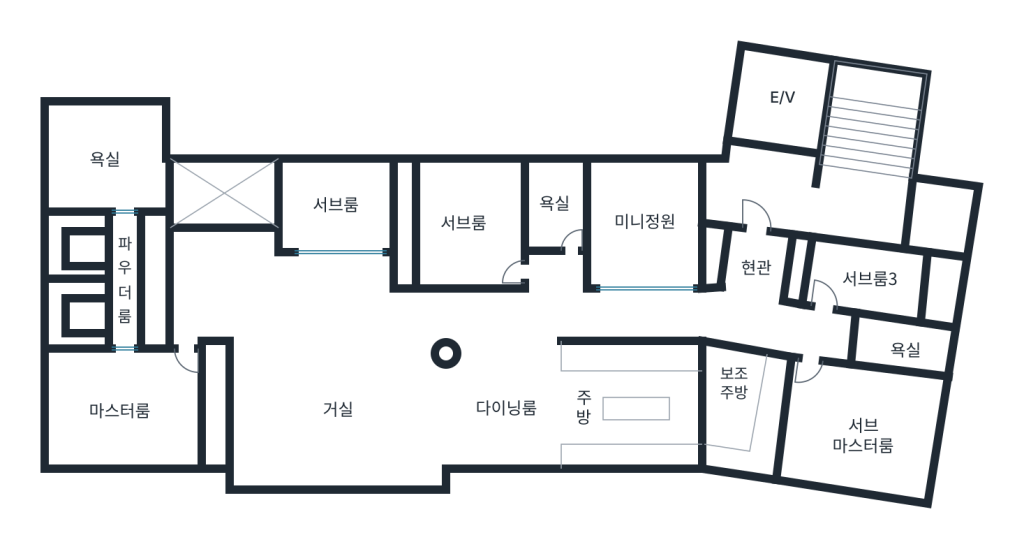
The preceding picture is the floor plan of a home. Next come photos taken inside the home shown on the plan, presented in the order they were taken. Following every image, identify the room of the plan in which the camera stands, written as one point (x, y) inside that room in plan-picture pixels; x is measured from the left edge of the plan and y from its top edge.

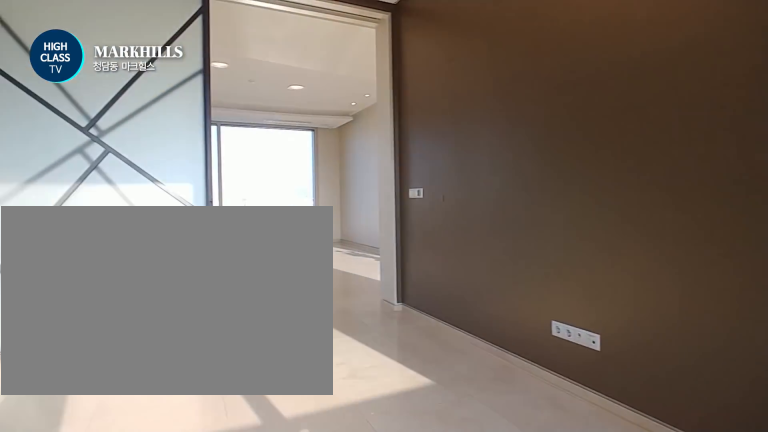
(335, 206)
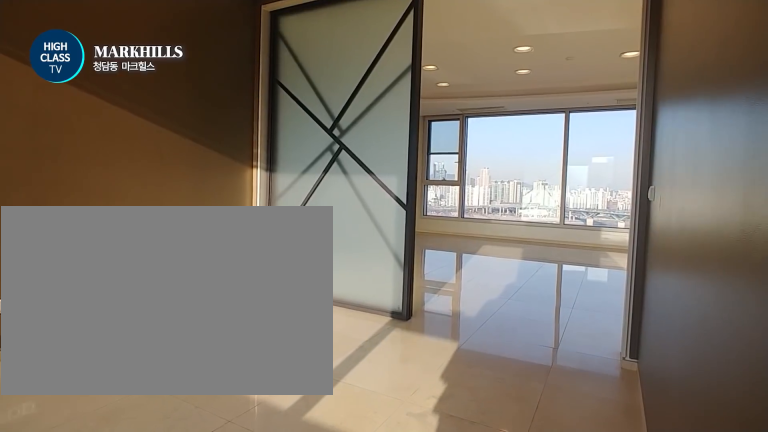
(335, 206)
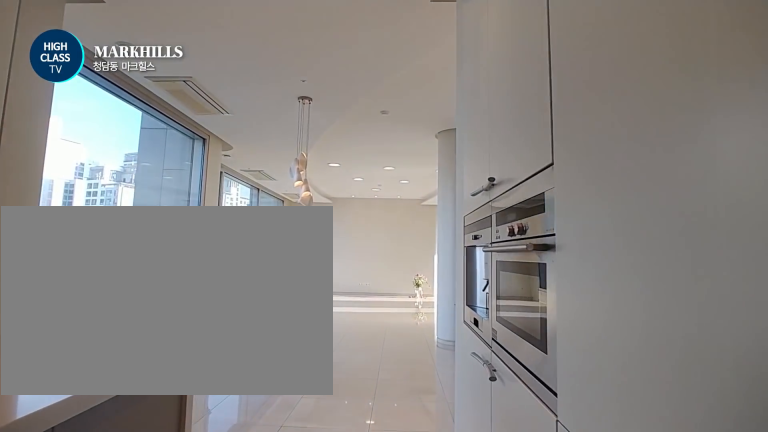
(573, 407)
